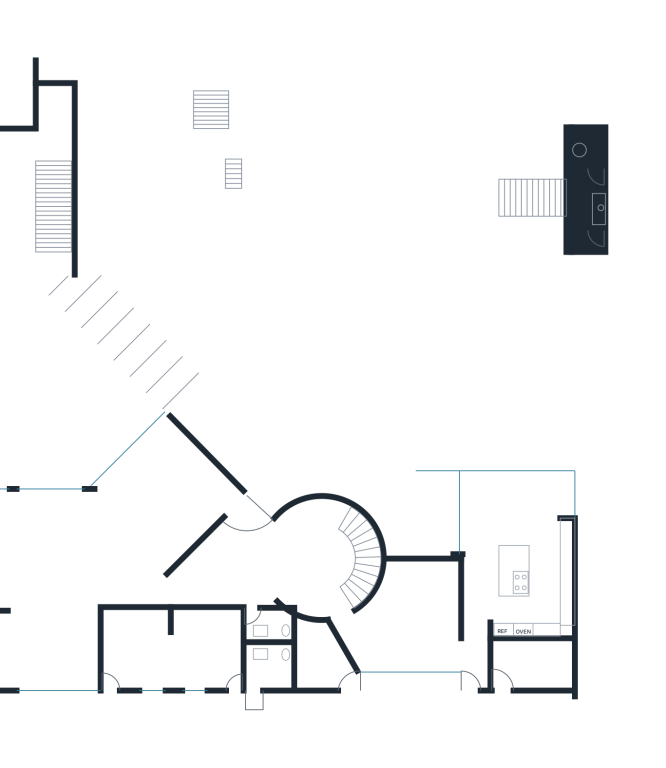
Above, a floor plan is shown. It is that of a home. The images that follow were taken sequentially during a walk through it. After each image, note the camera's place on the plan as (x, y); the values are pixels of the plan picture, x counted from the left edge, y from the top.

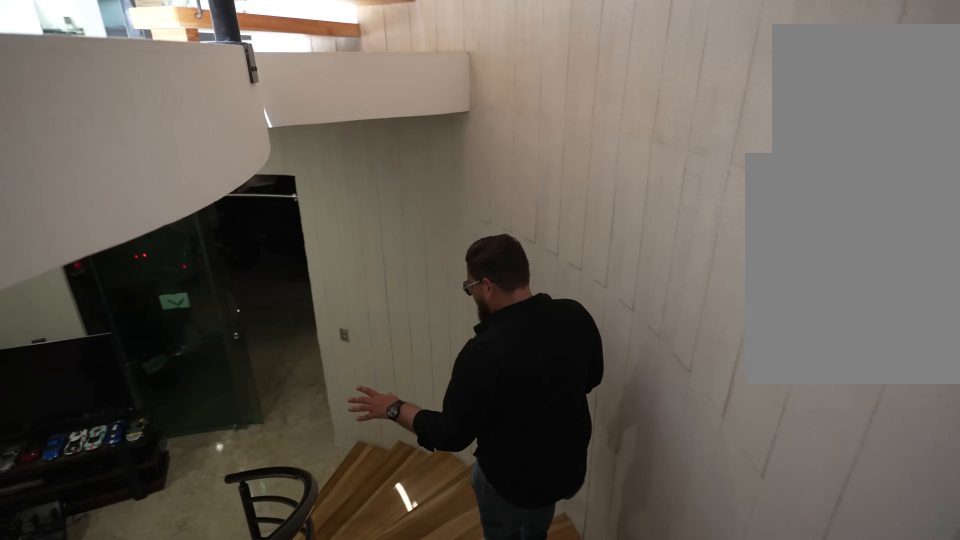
(359, 588)
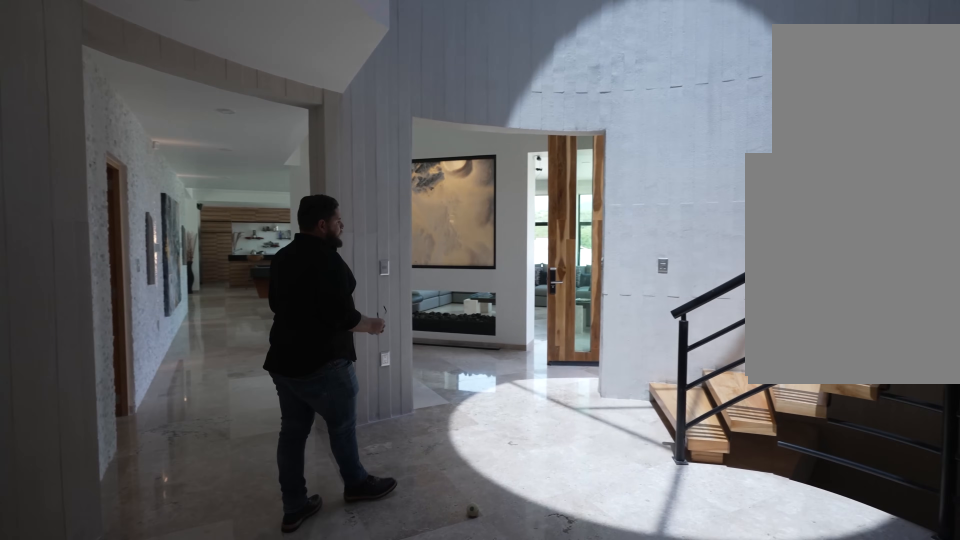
(325, 596)
